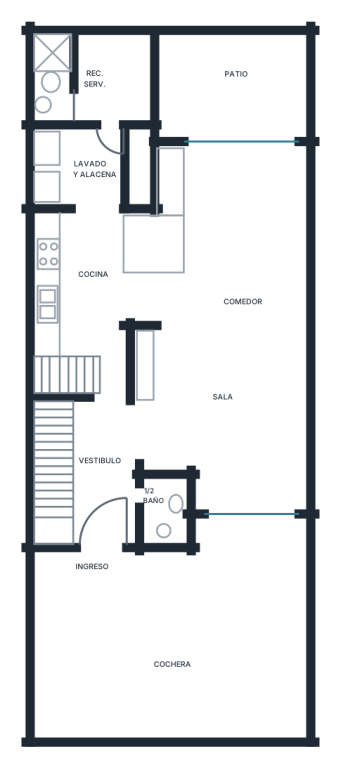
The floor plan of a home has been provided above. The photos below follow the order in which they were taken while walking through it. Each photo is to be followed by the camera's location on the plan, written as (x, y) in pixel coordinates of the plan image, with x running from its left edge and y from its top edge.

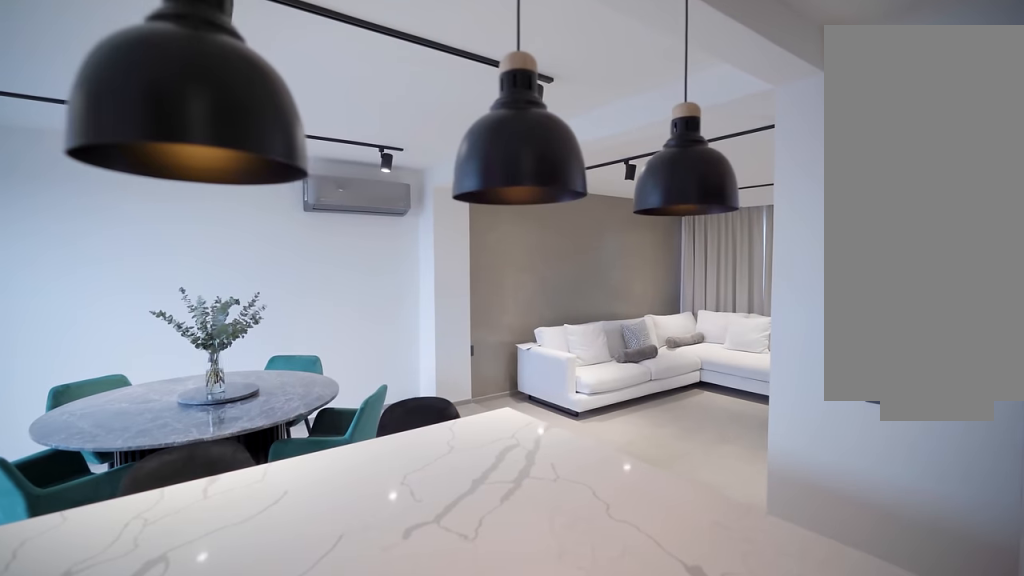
(91, 199)
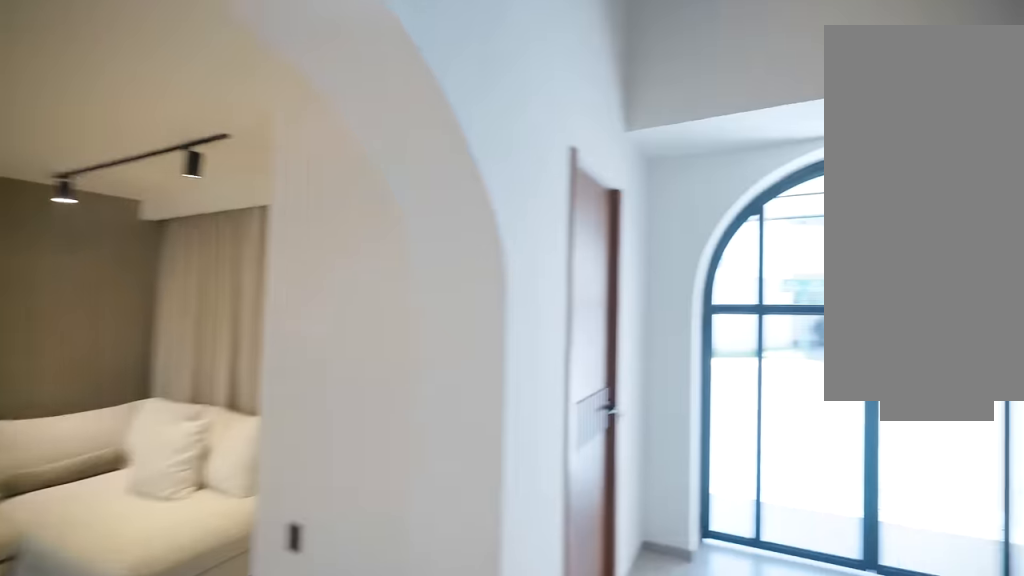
(91, 335)
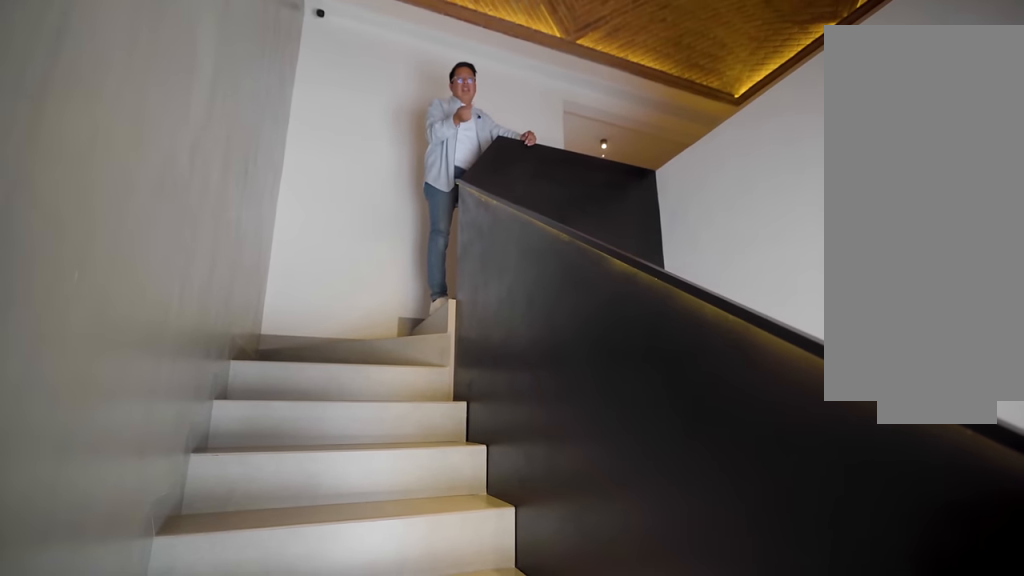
(57, 516)
